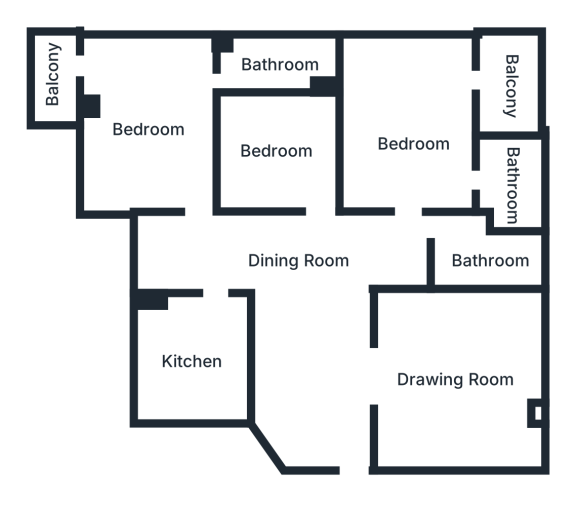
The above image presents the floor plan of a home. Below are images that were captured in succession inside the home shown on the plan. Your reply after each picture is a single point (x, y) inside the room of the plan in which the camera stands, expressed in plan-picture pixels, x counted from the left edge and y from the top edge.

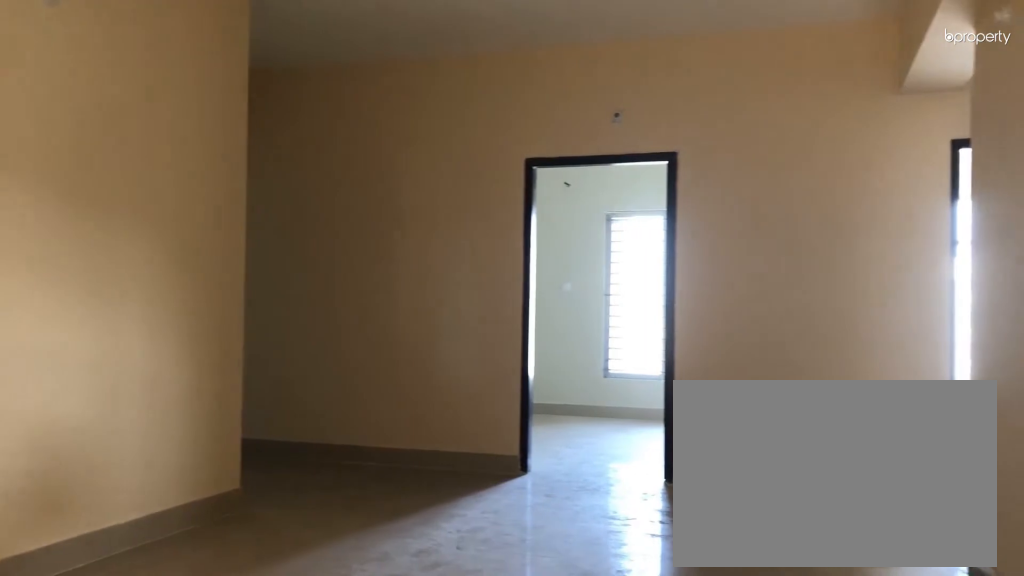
(302, 261)
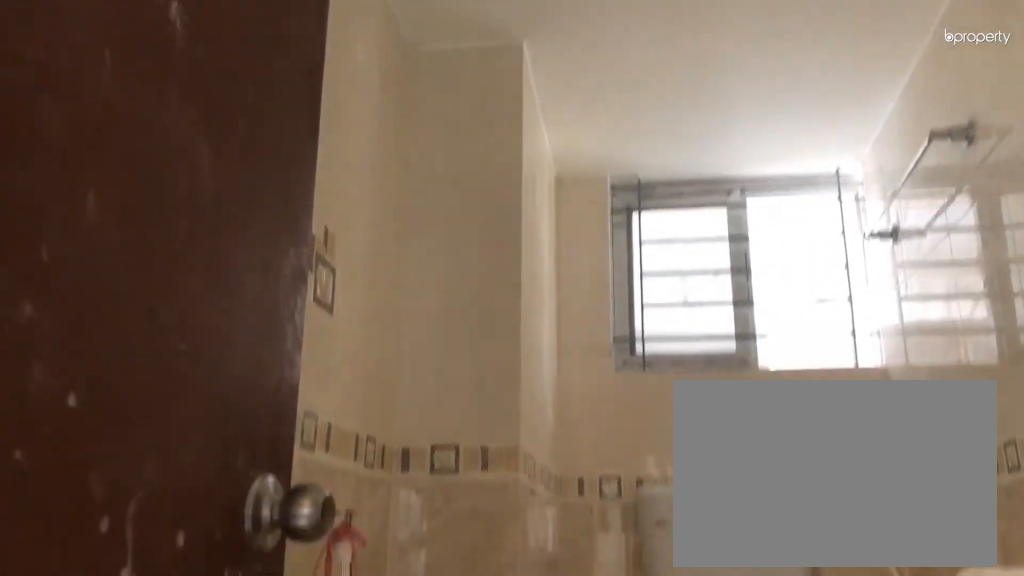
(486, 259)
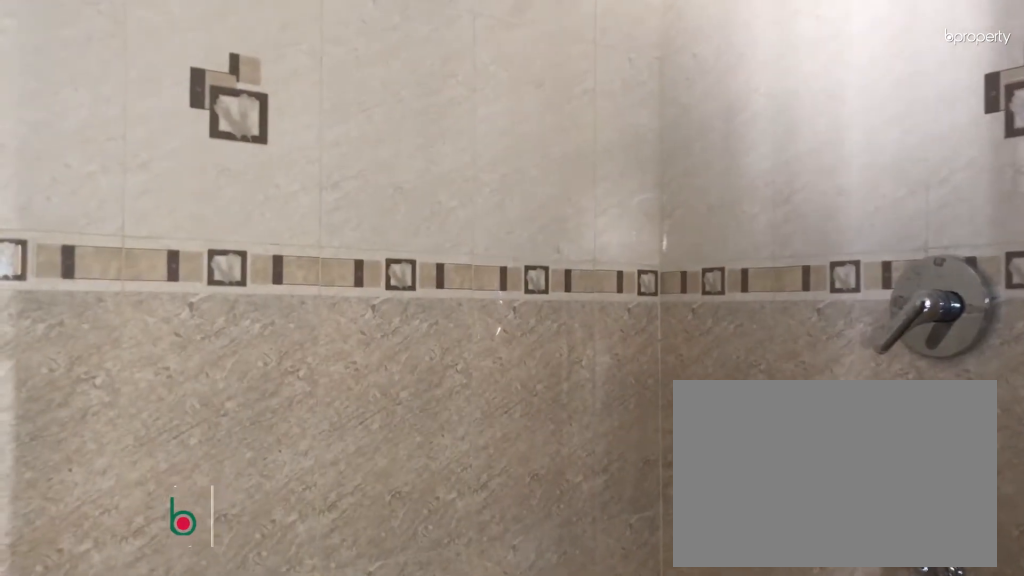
(514, 182)
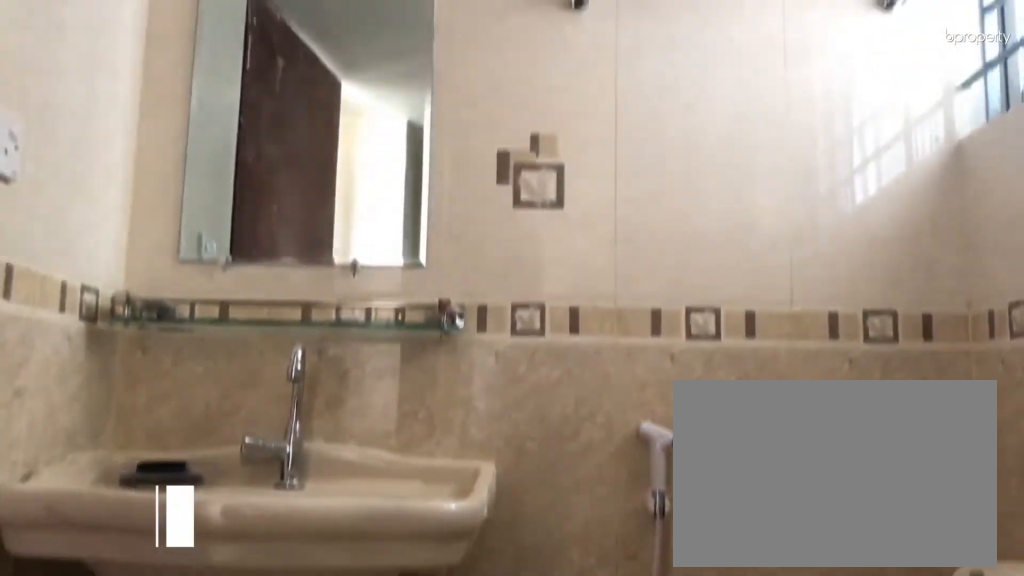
(514, 182)
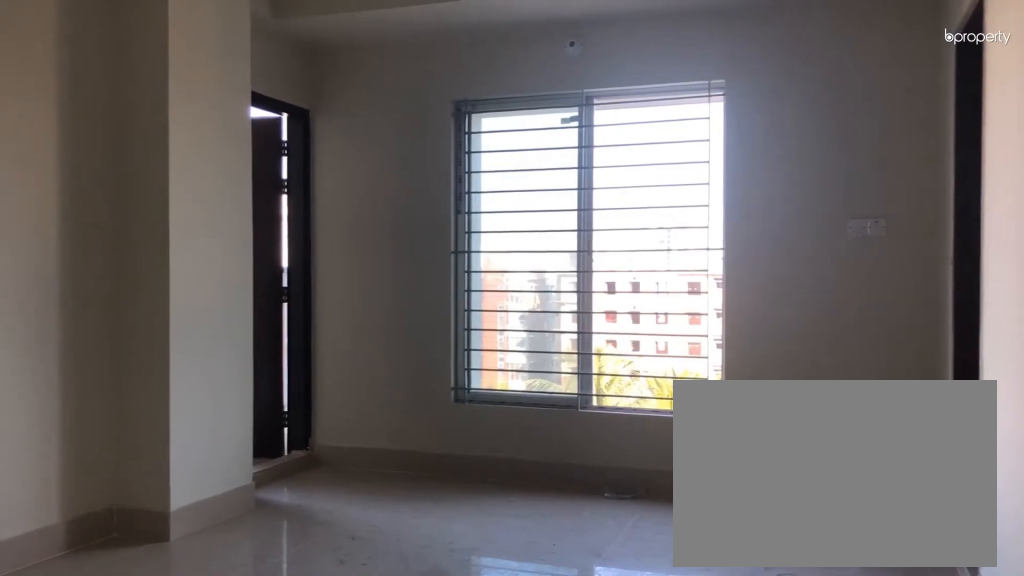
(150, 129)
